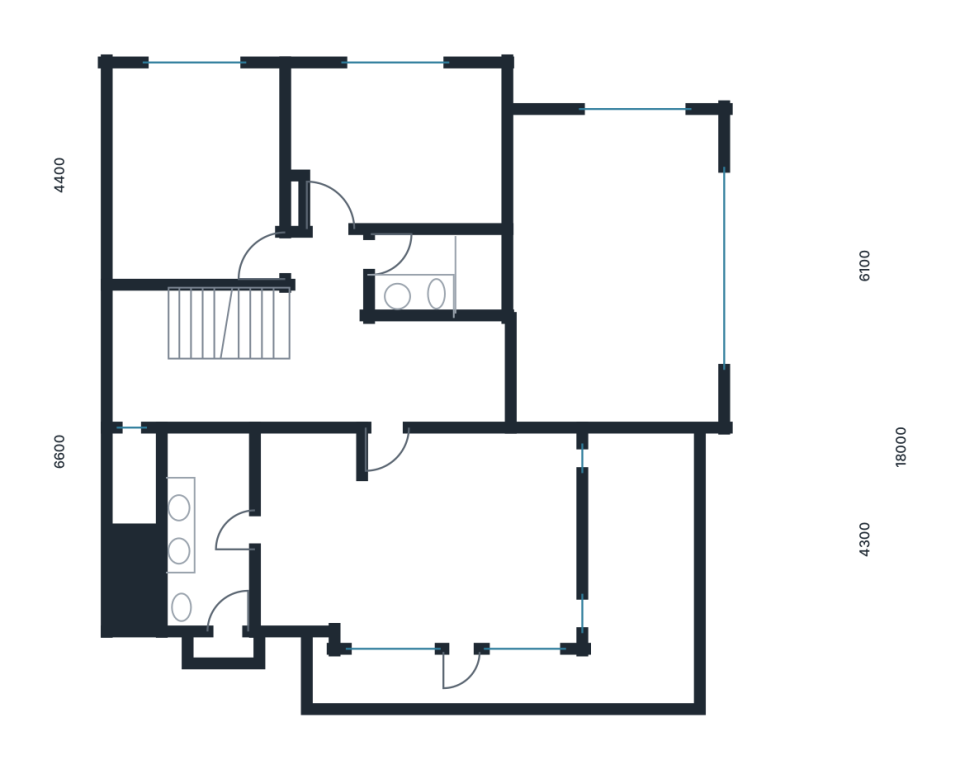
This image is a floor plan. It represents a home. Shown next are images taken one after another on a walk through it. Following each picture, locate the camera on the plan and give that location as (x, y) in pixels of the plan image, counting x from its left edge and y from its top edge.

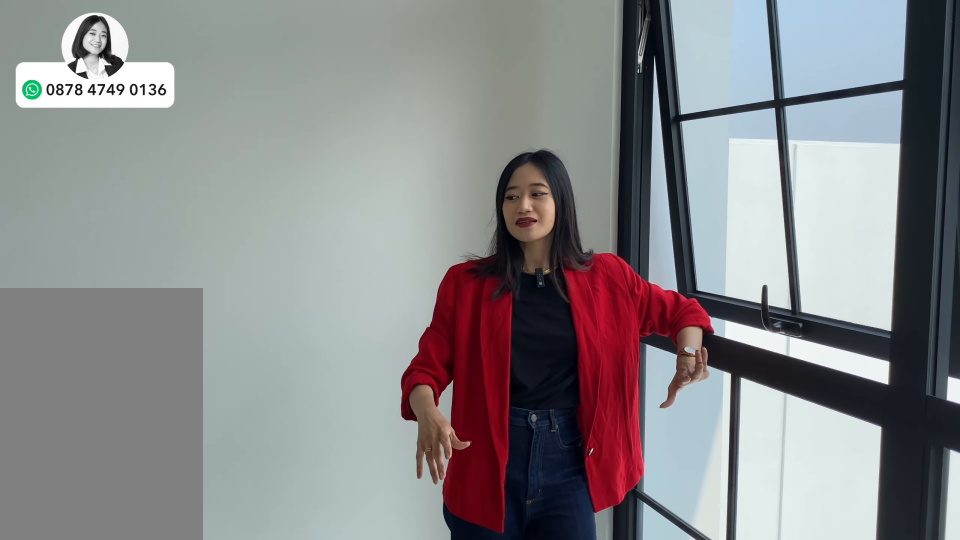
(193, 167)
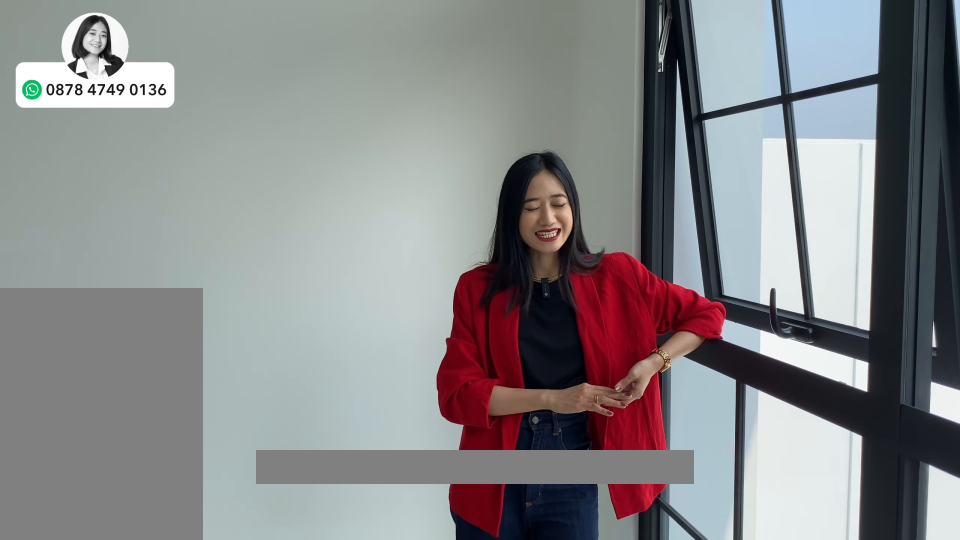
(193, 167)
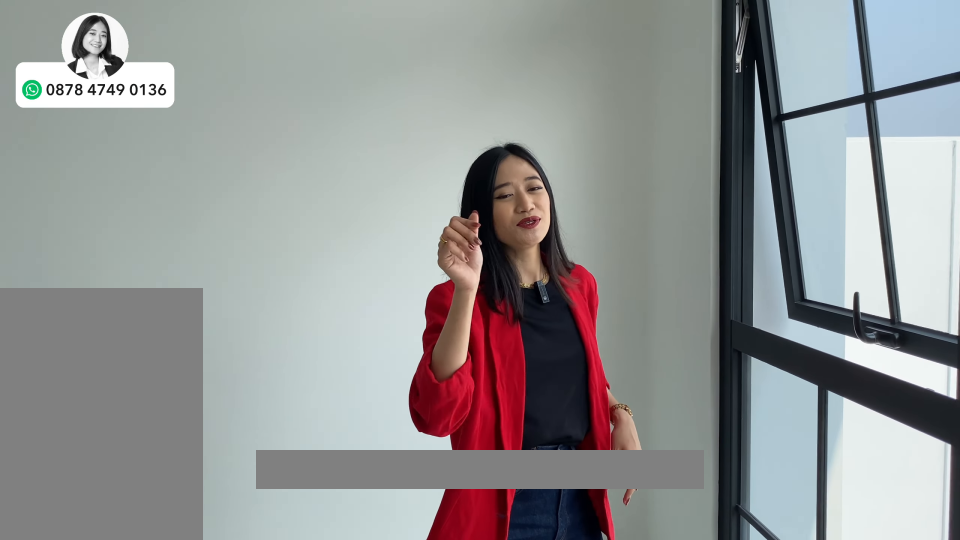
(193, 167)
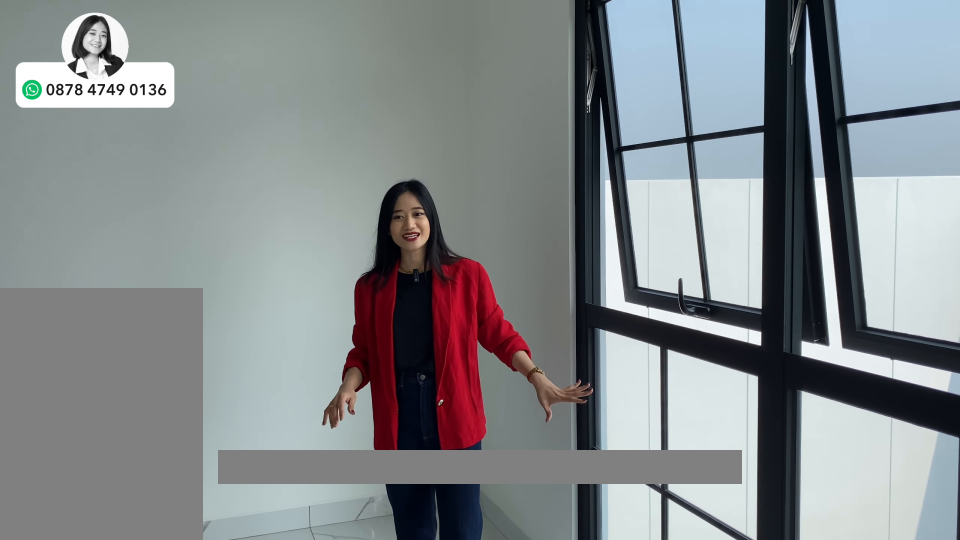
(413, 146)
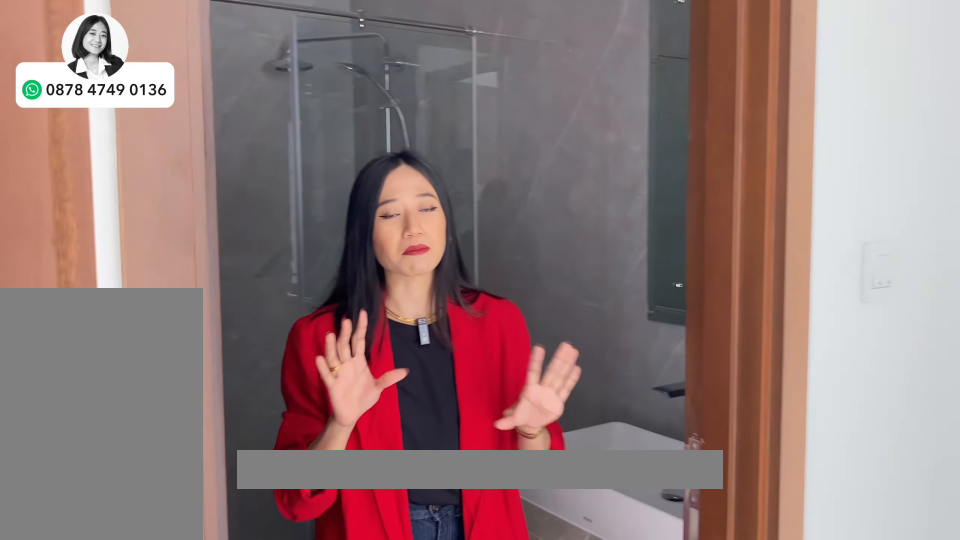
(456, 281)
